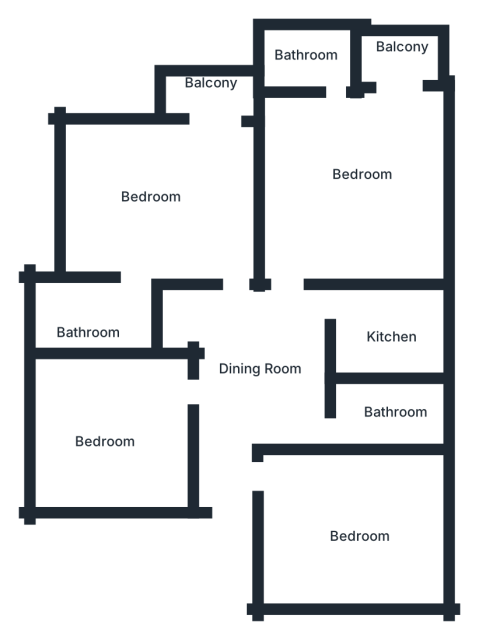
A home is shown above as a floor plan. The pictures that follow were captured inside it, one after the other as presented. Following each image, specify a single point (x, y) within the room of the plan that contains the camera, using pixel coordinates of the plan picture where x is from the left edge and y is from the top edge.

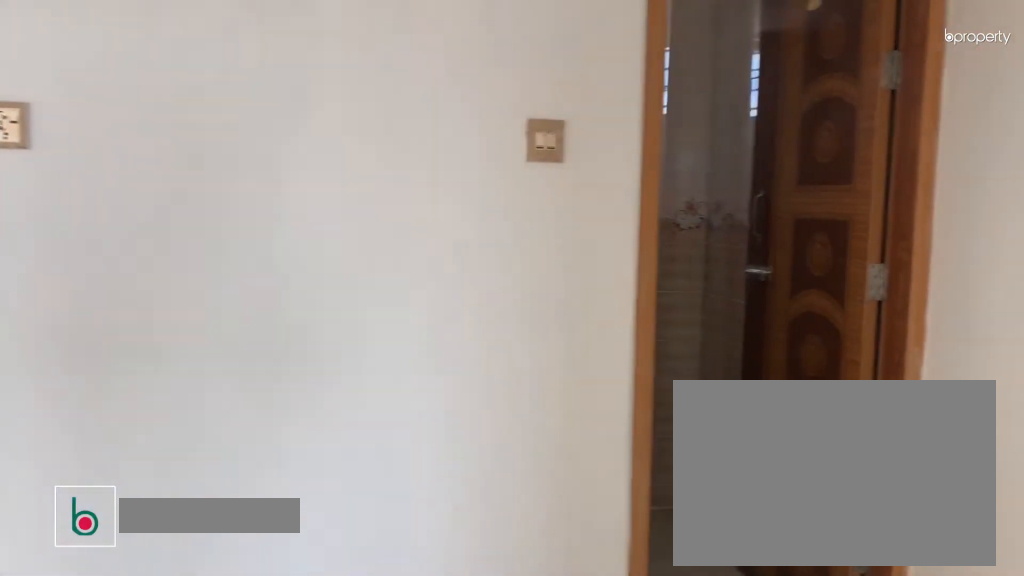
(256, 375)
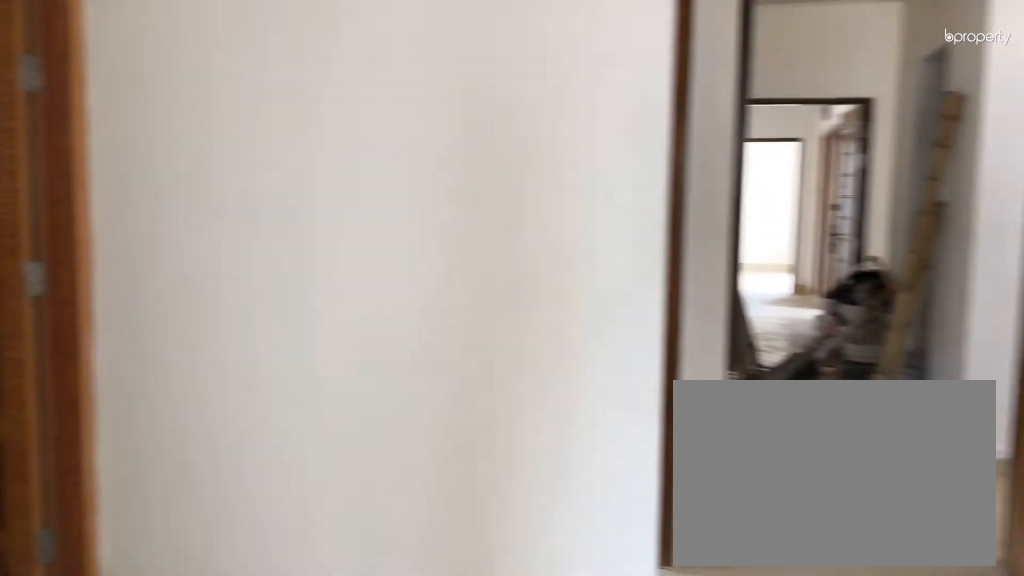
(256, 375)
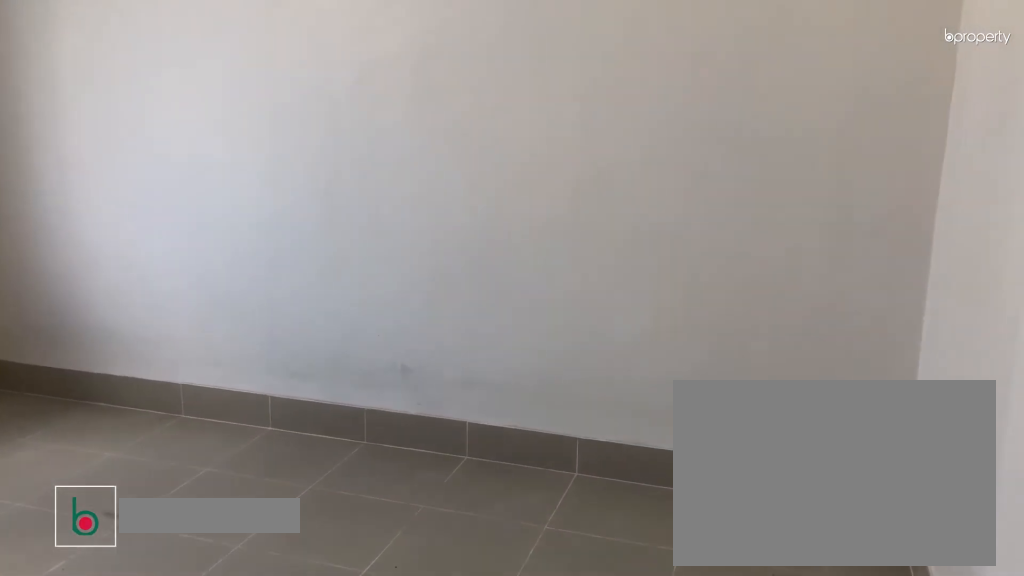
(346, 535)
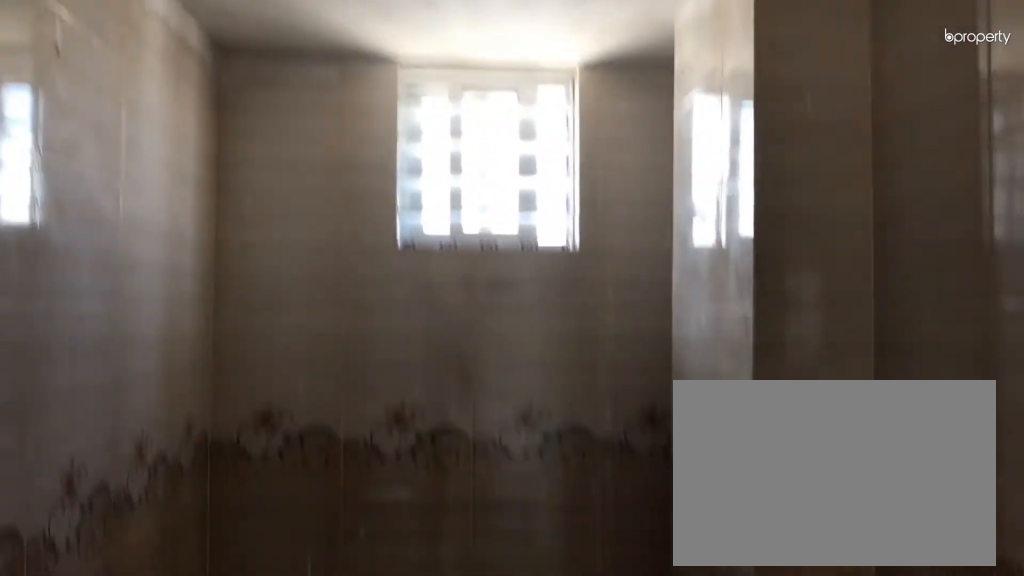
(383, 413)
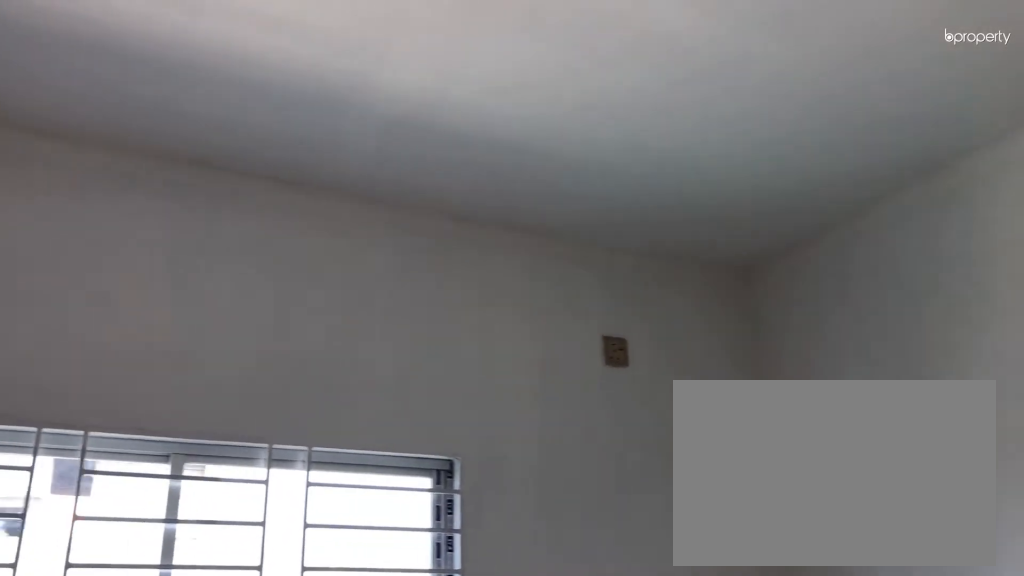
(352, 165)
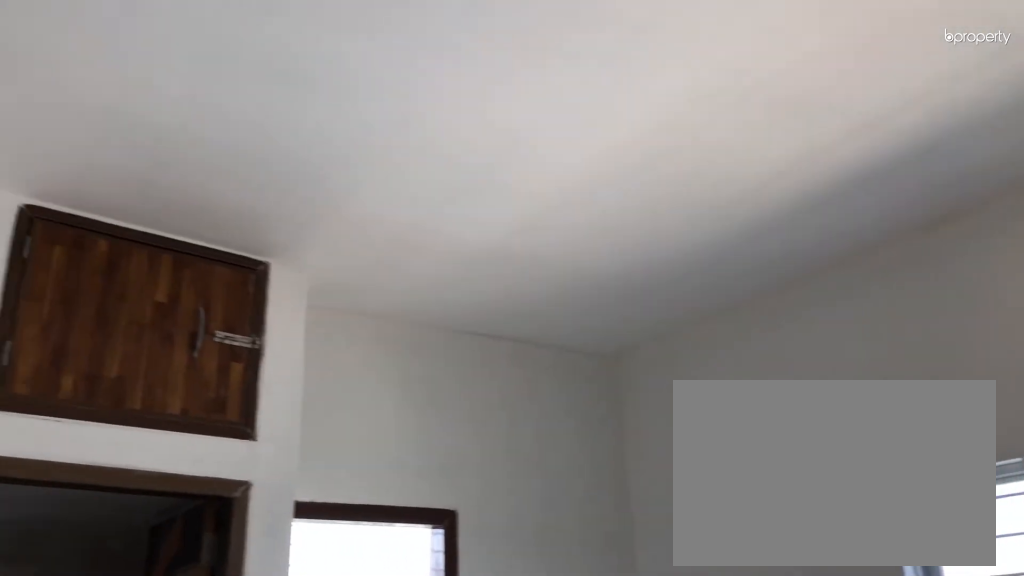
(352, 165)
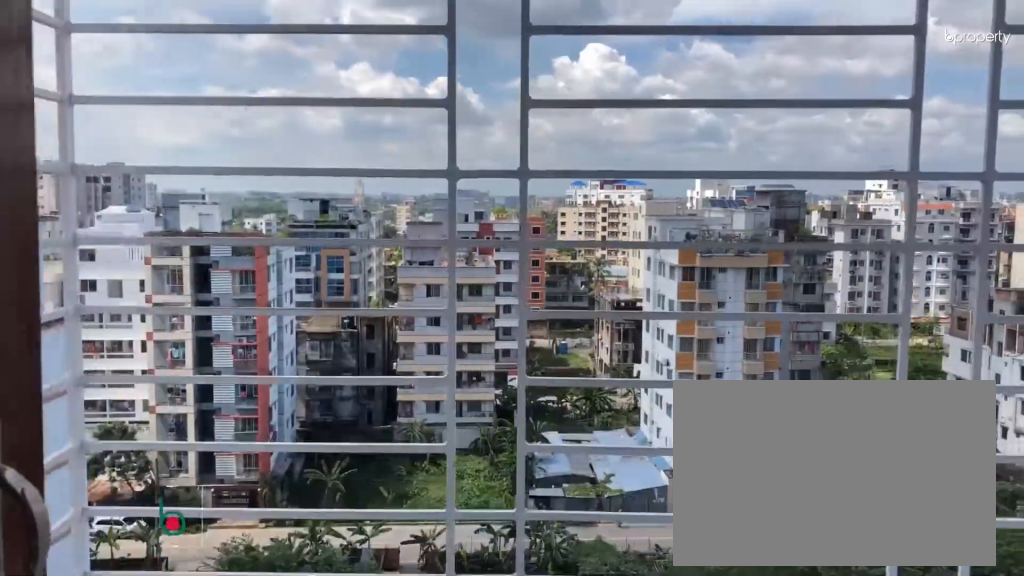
(396, 52)
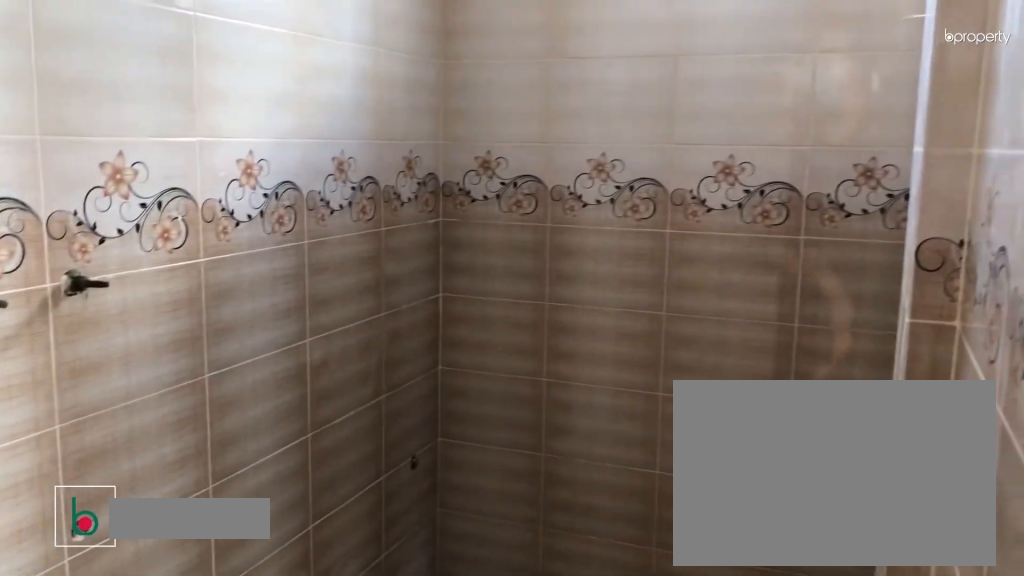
(97, 317)
